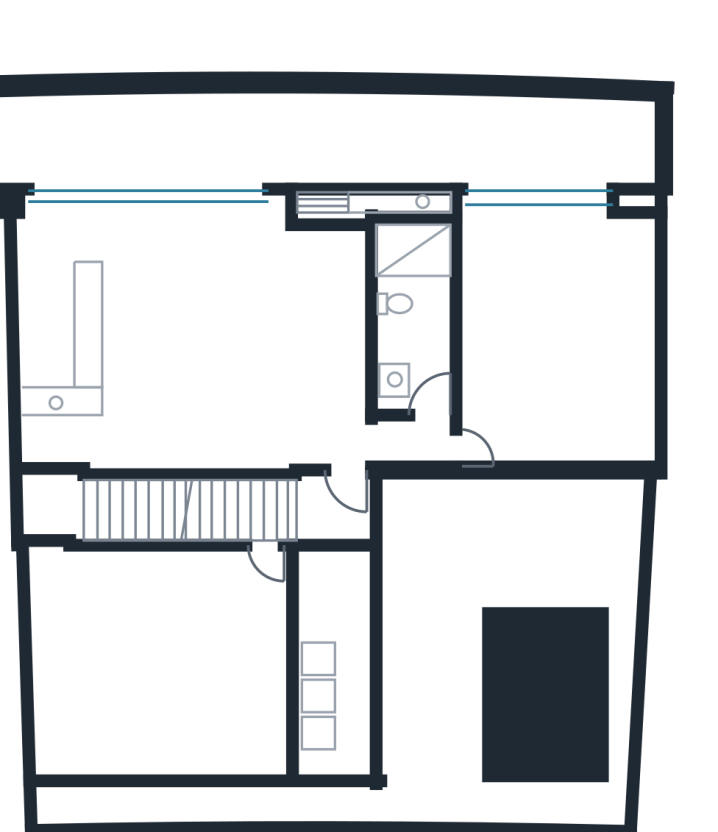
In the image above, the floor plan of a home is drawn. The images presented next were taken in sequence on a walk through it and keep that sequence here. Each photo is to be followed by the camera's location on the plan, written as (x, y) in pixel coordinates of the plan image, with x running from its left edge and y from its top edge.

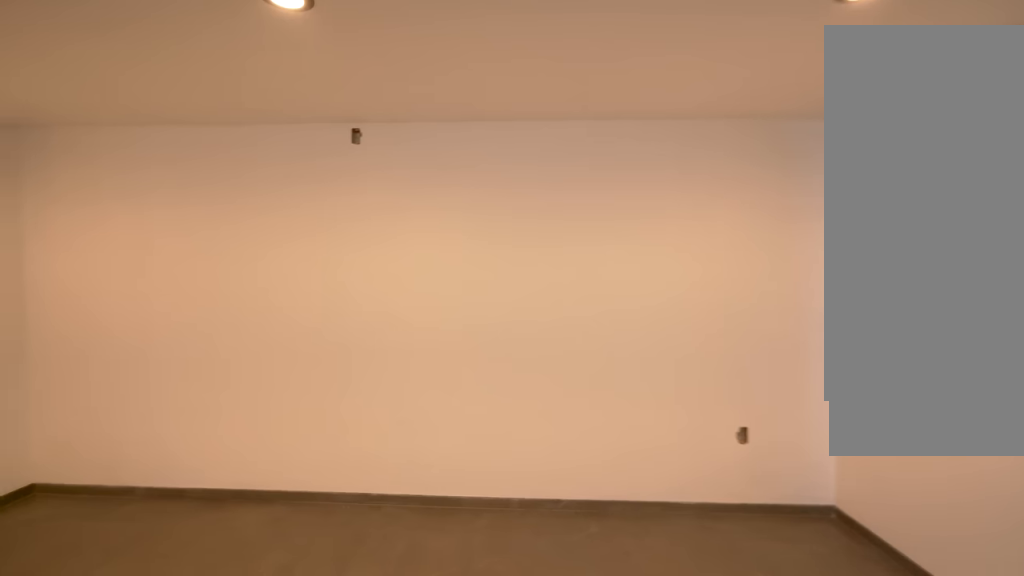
(203, 582)
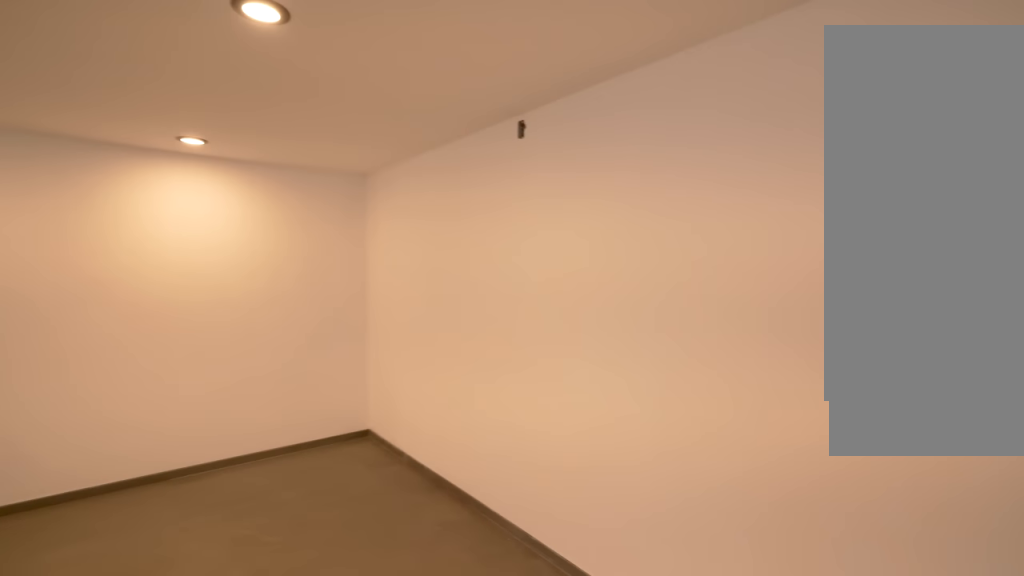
(95, 649)
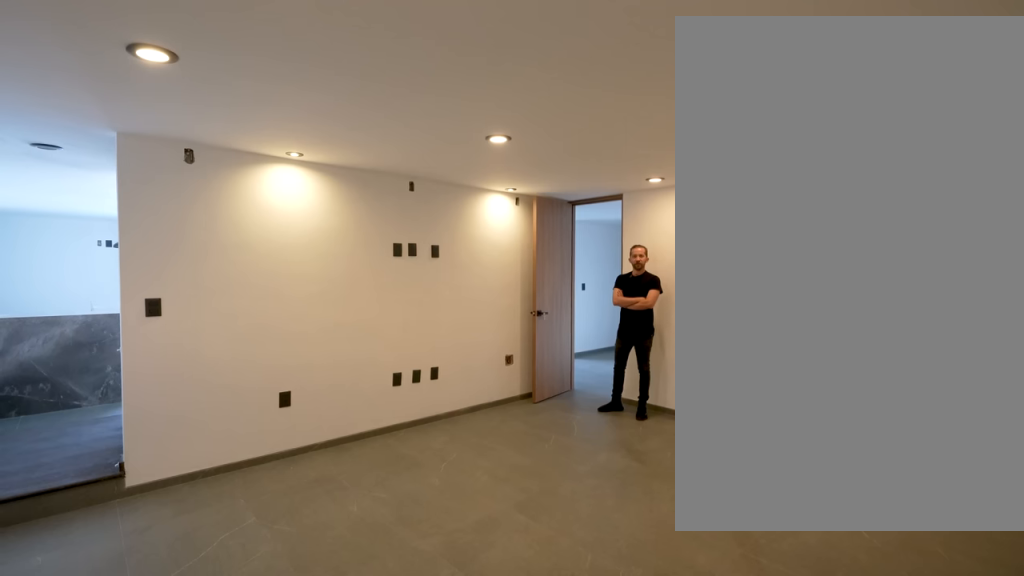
(35, 736)
